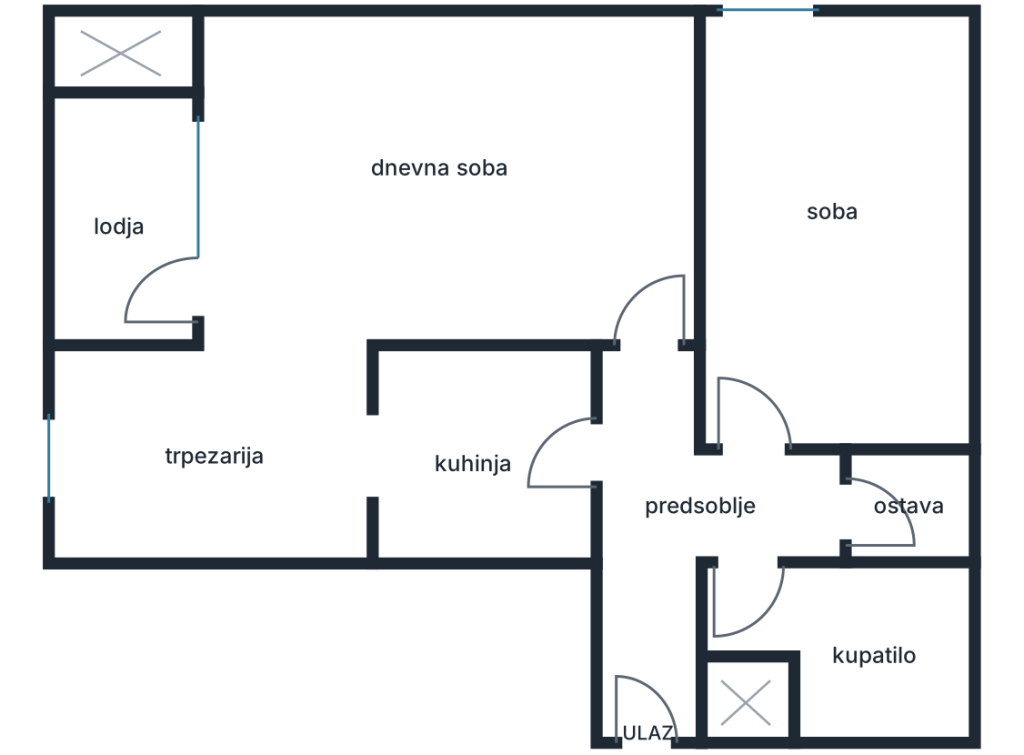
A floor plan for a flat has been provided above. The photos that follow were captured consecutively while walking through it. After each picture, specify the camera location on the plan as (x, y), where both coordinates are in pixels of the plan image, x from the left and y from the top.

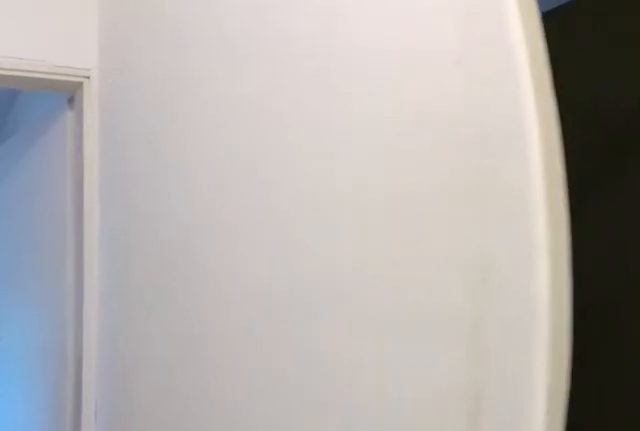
(660, 534)
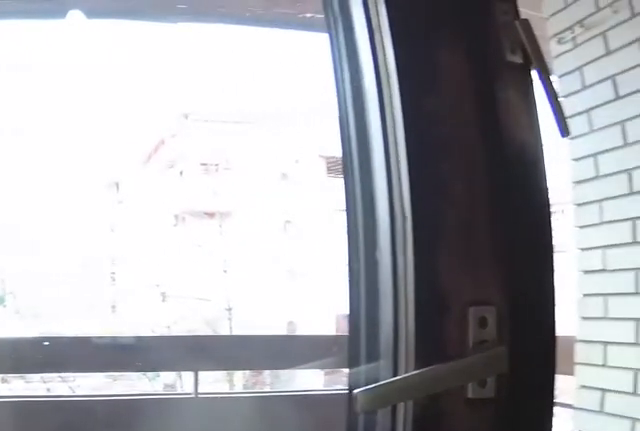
(242, 242)
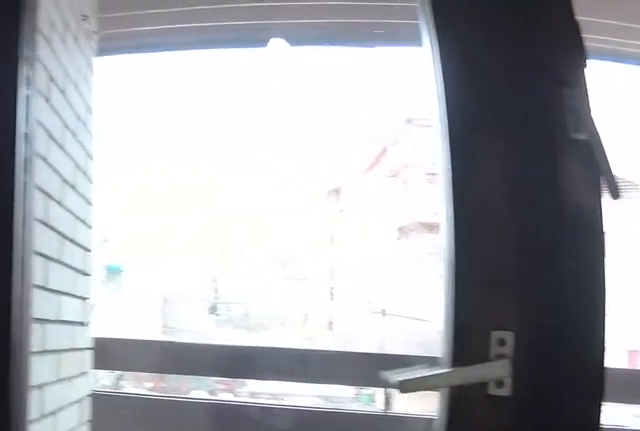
(252, 215)
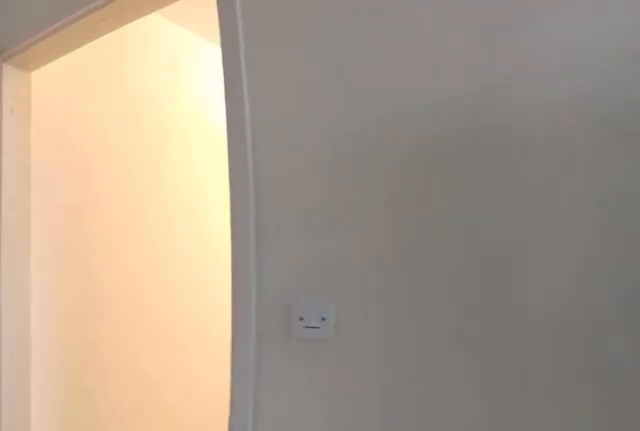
(566, 263)
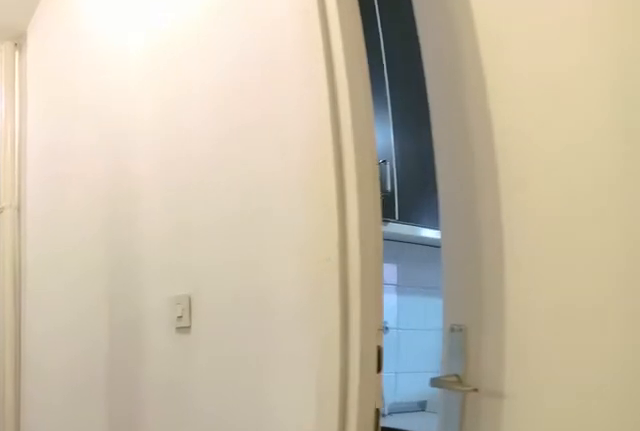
(631, 395)
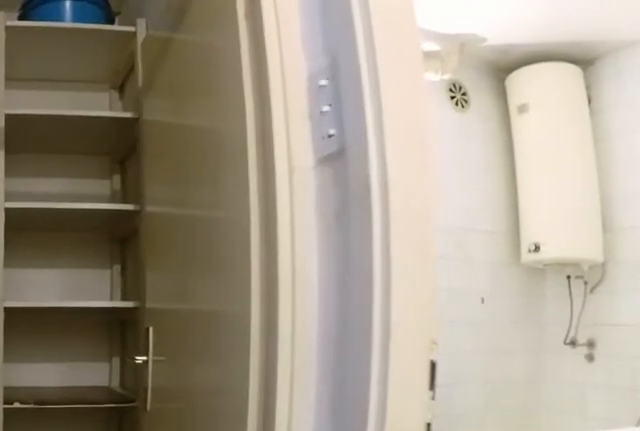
(687, 493)
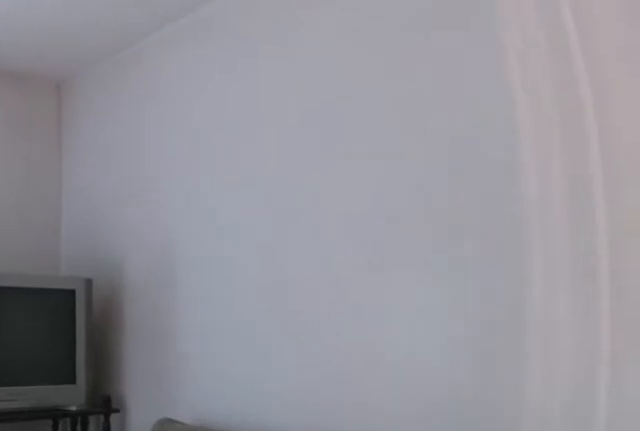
(772, 328)
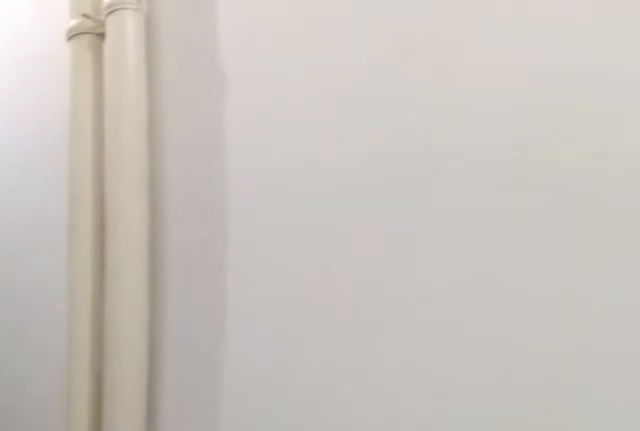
(639, 492)
